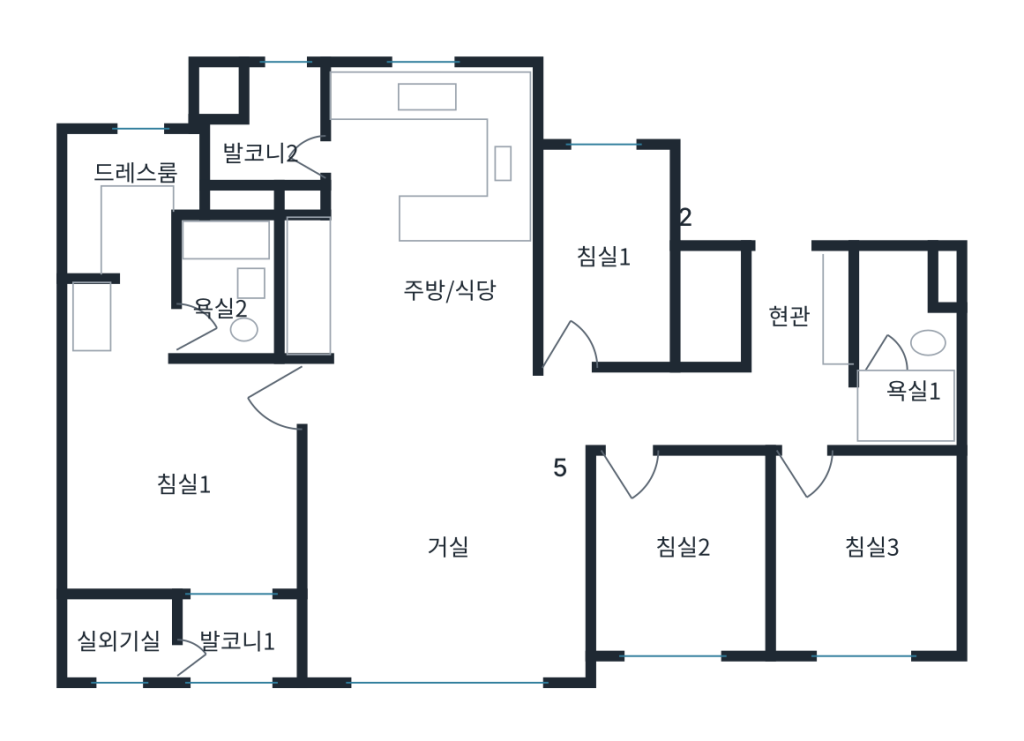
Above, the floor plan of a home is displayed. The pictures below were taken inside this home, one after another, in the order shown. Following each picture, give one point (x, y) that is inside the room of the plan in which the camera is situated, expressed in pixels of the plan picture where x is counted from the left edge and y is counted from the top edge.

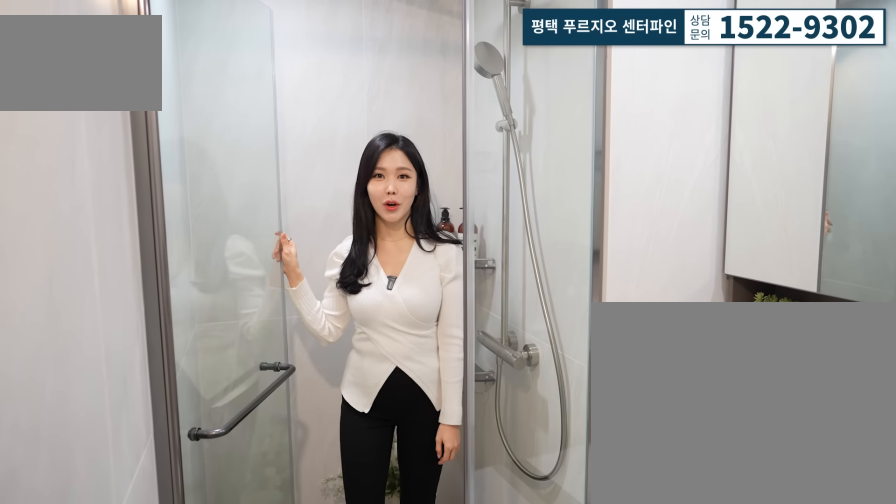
(892, 383)
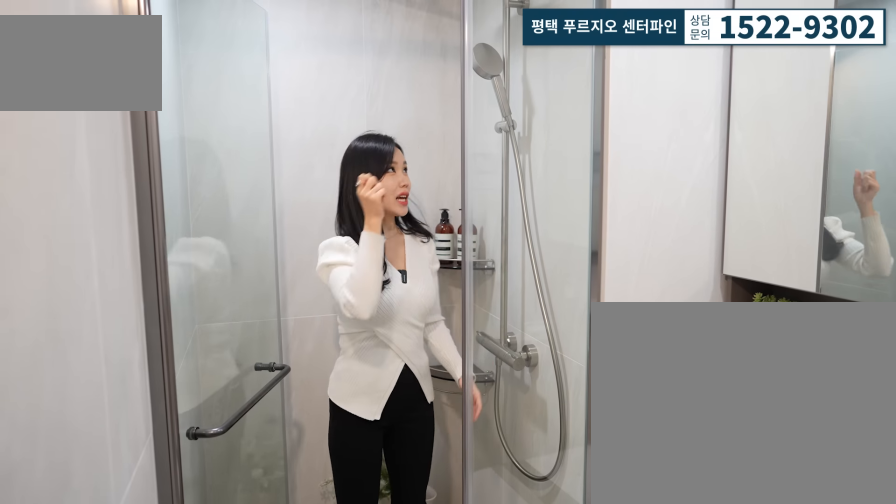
(926, 407)
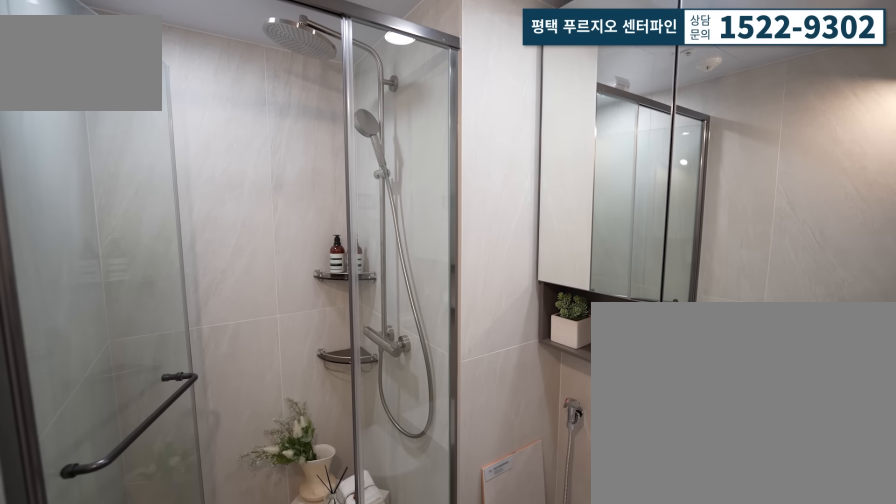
(888, 387)
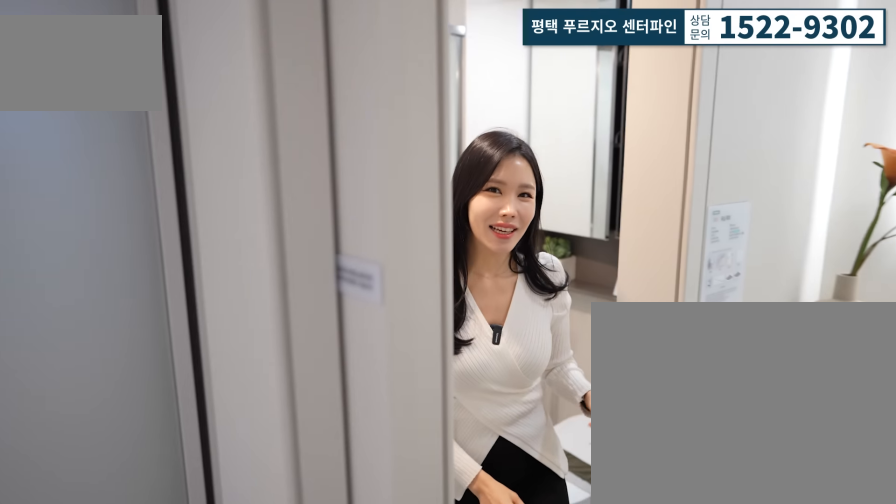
(890, 381)
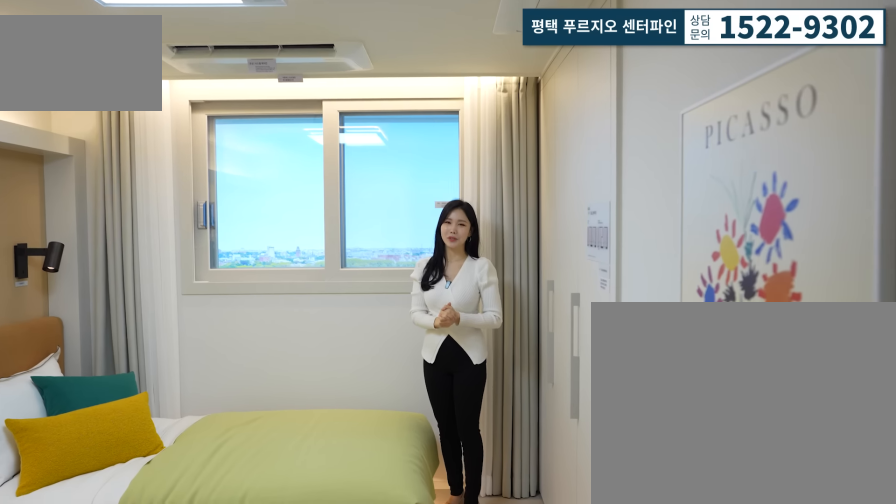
(869, 558)
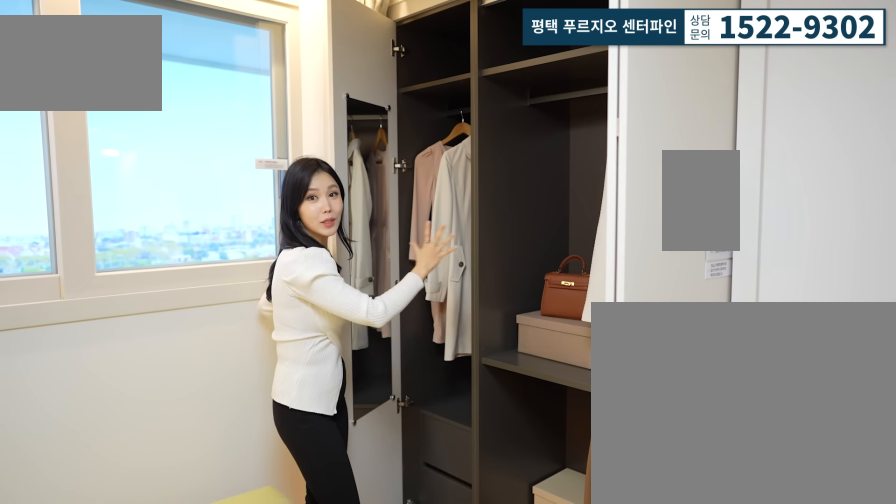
(869, 558)
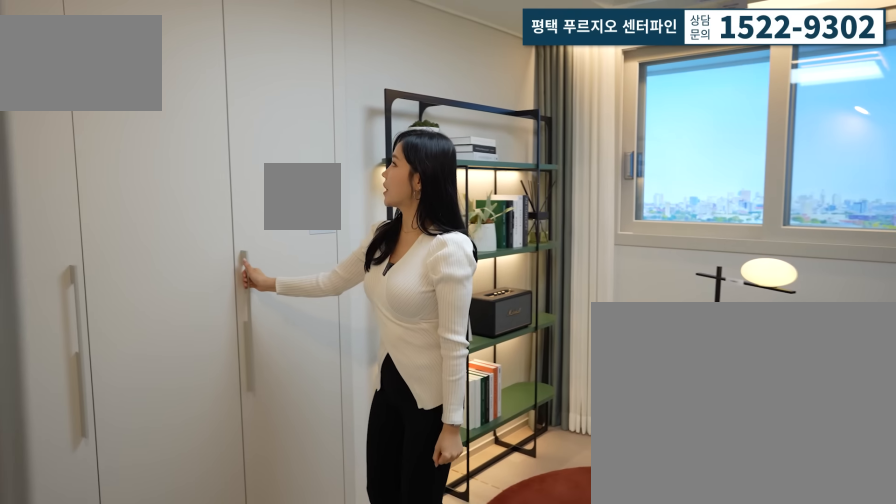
(688, 578)
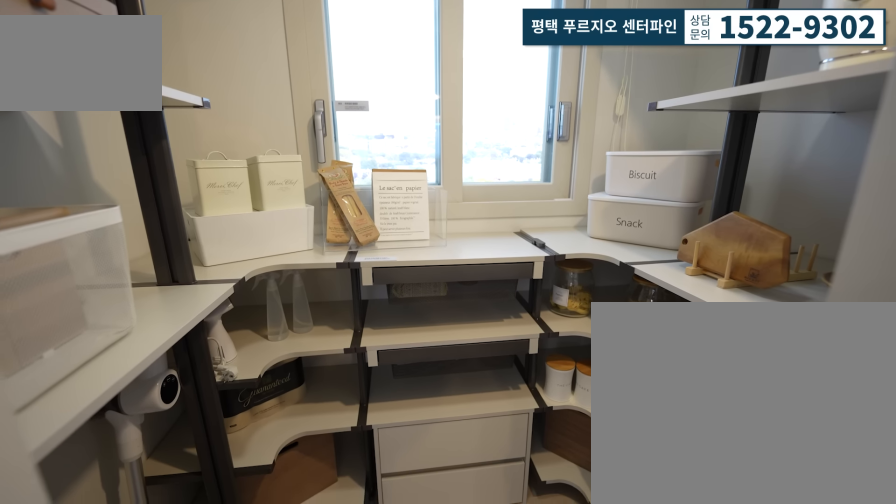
(603, 286)
